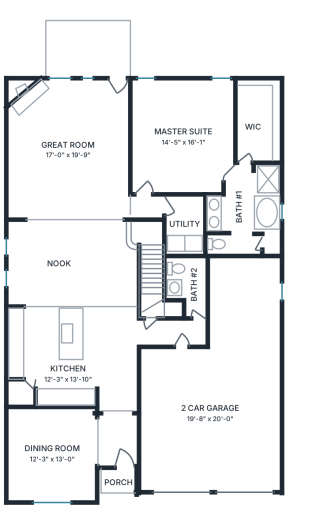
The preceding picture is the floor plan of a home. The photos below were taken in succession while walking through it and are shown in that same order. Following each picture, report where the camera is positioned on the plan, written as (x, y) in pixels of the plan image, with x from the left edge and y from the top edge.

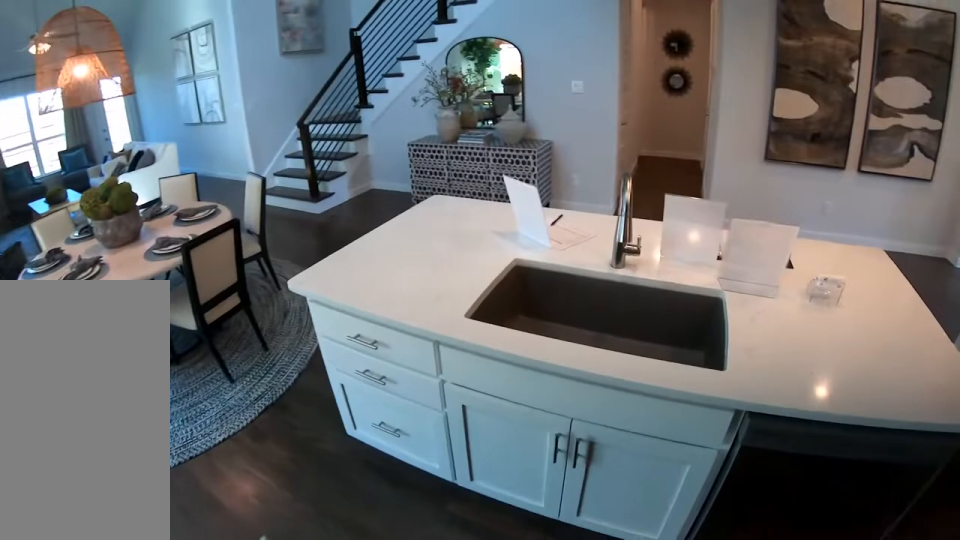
(47, 362)
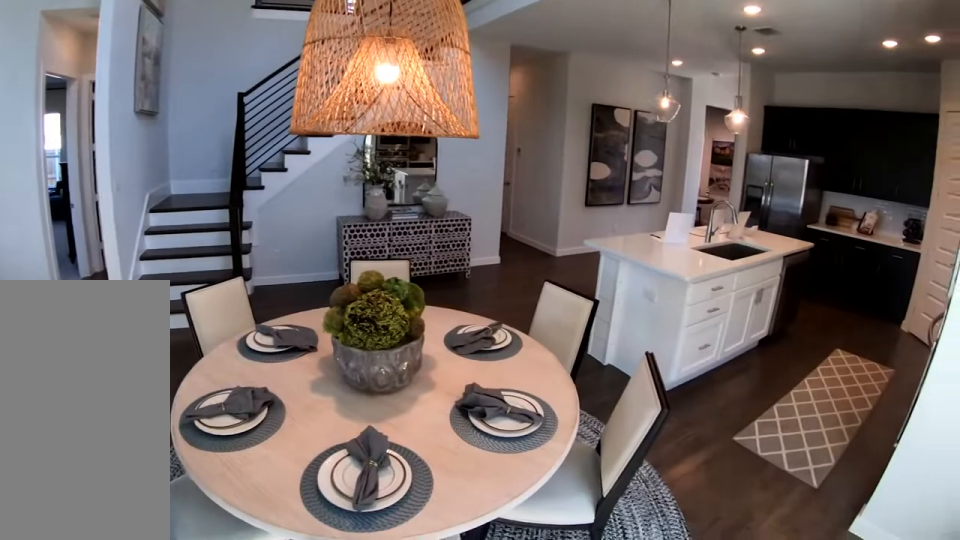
(39, 238)
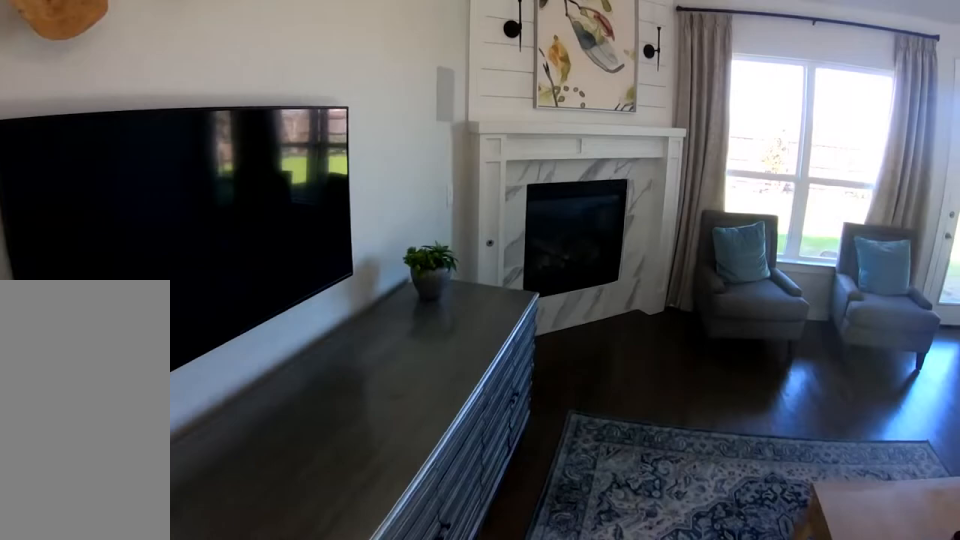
(35, 179)
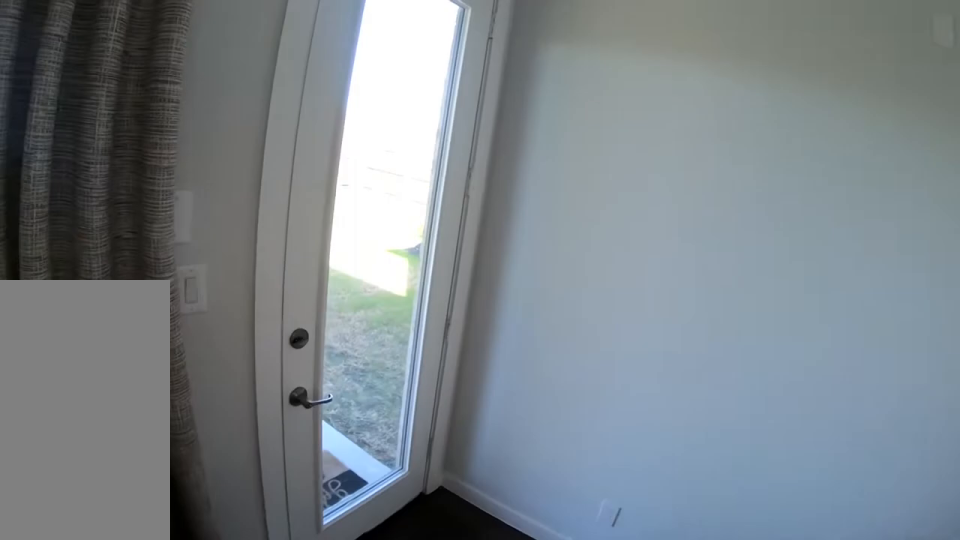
(66, 108)
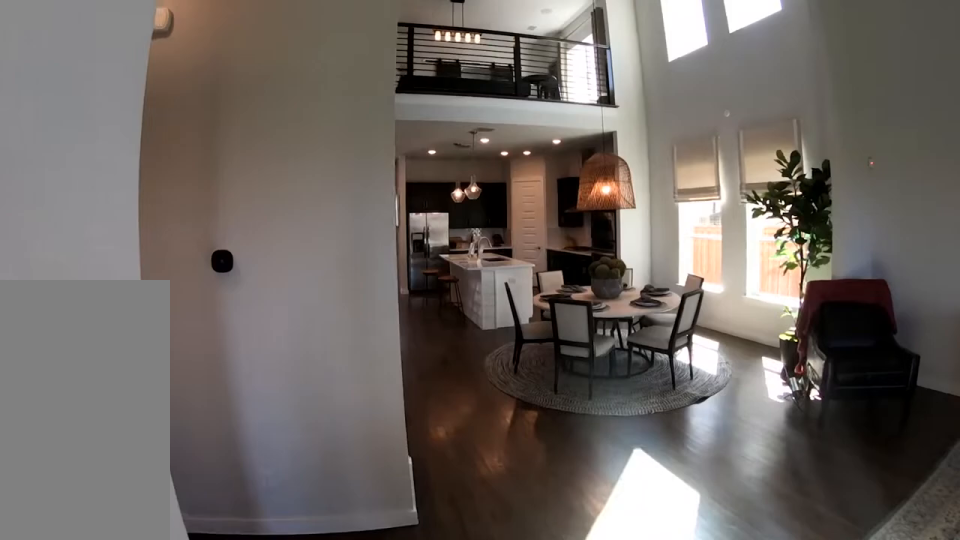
(108, 151)
